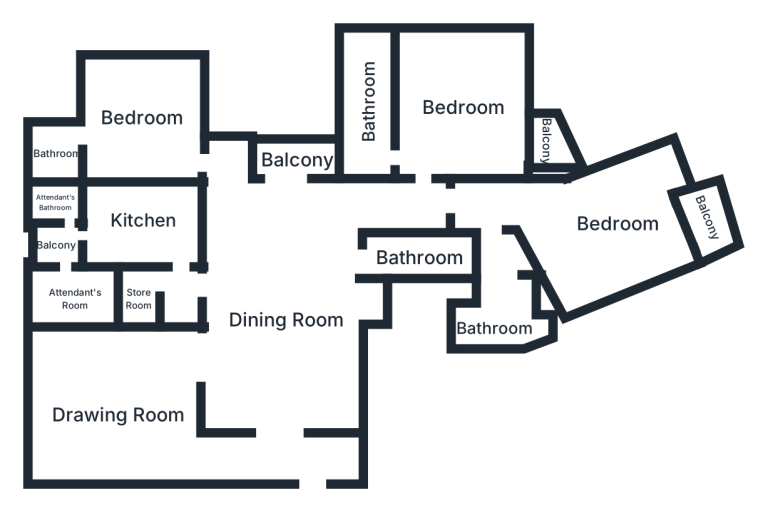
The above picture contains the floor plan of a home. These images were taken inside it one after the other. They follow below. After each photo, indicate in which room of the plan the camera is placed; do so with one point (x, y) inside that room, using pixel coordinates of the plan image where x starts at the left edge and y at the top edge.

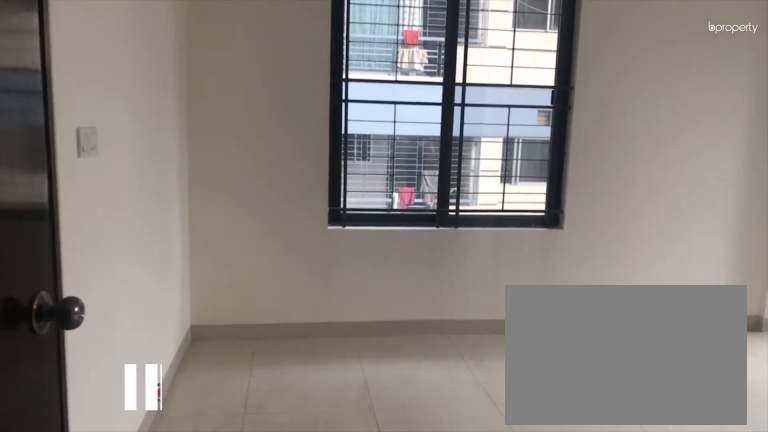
(463, 110)
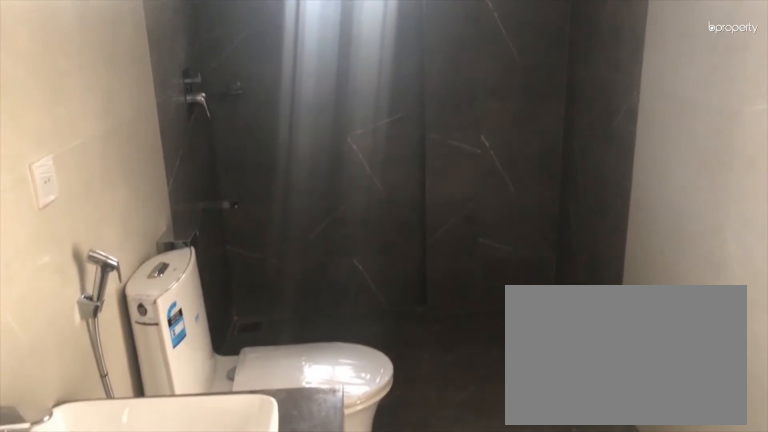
(369, 99)
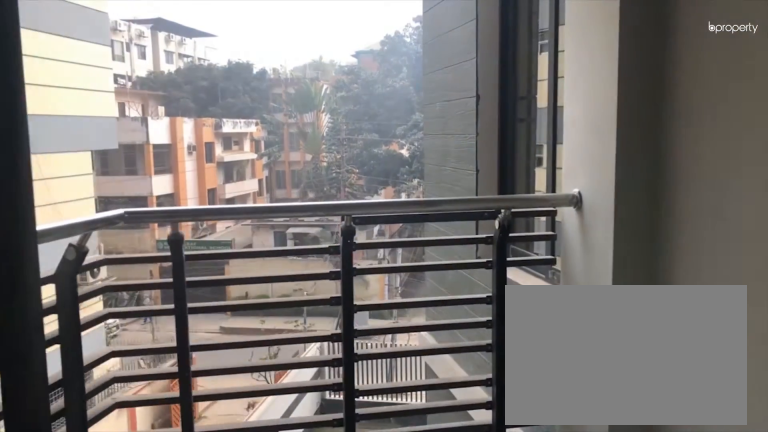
(545, 137)
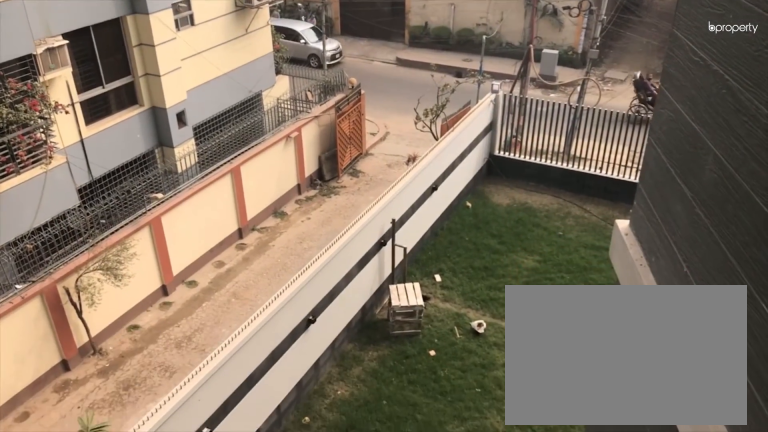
(545, 137)
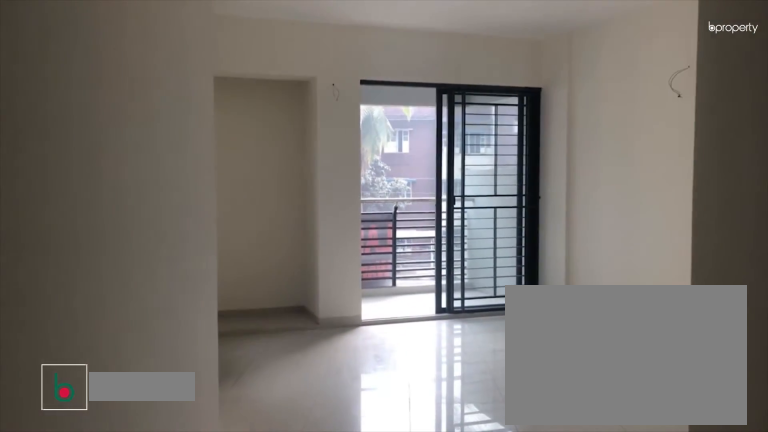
(617, 223)
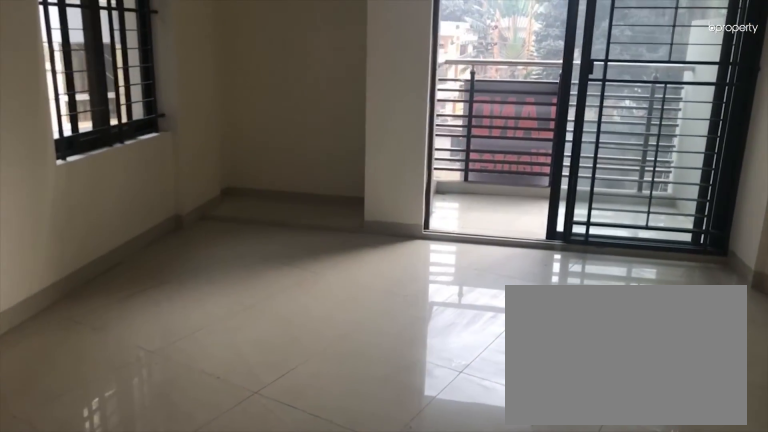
(617, 223)
